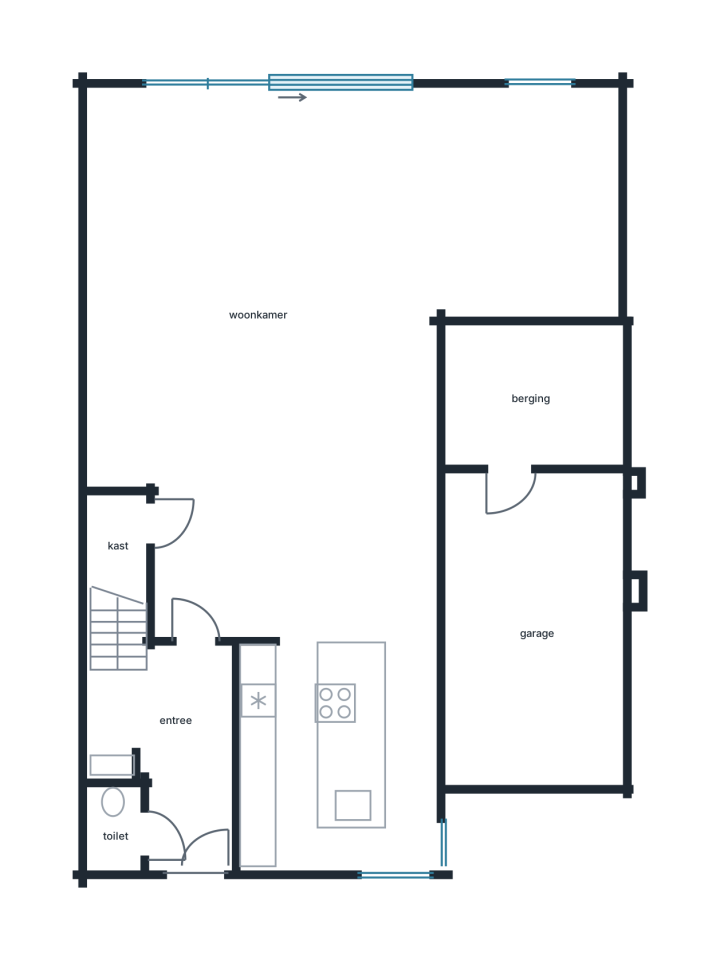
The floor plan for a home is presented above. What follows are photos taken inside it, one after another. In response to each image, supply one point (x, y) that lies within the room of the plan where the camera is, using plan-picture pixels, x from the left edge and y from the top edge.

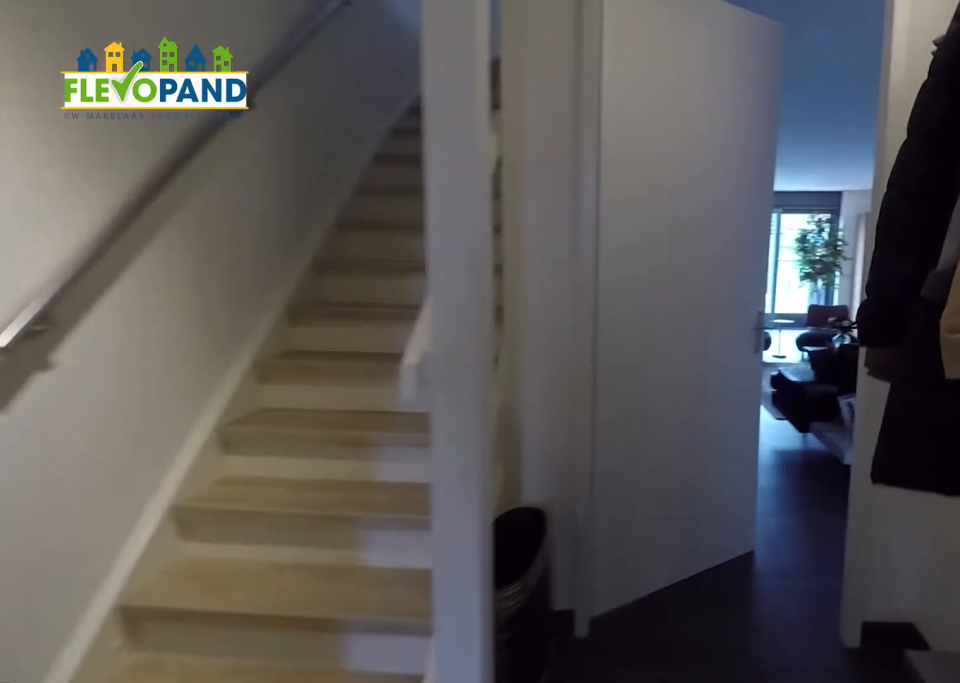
(177, 746)
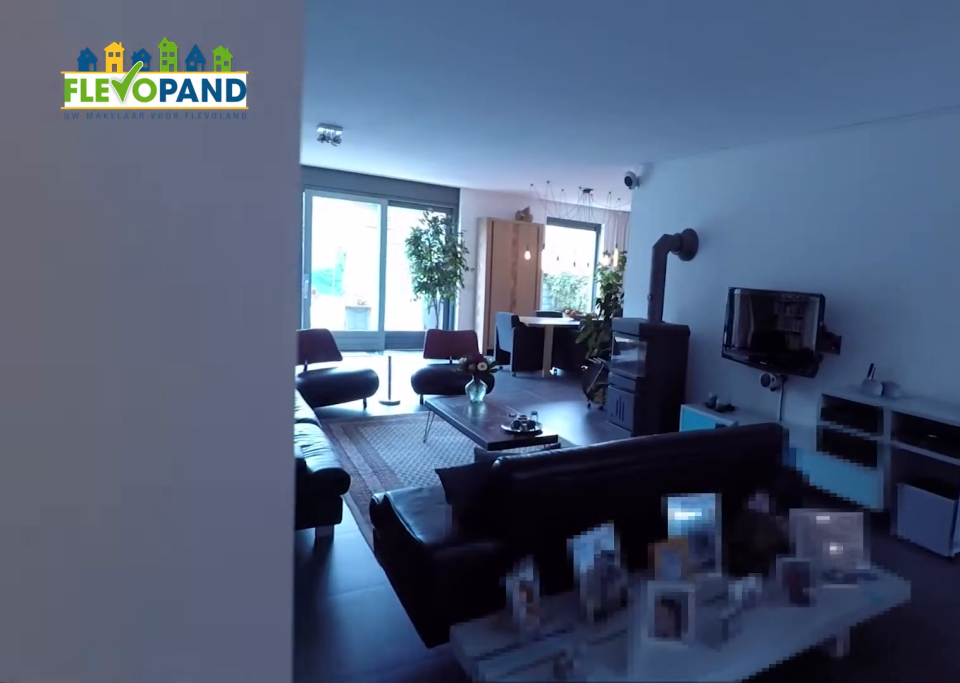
(318, 291)
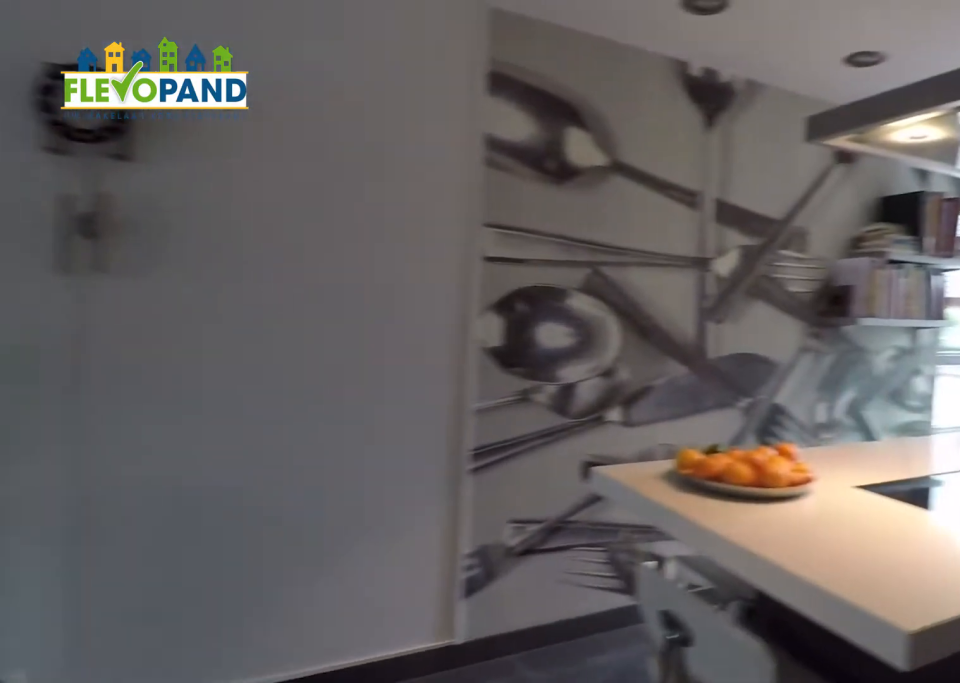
(318, 291)
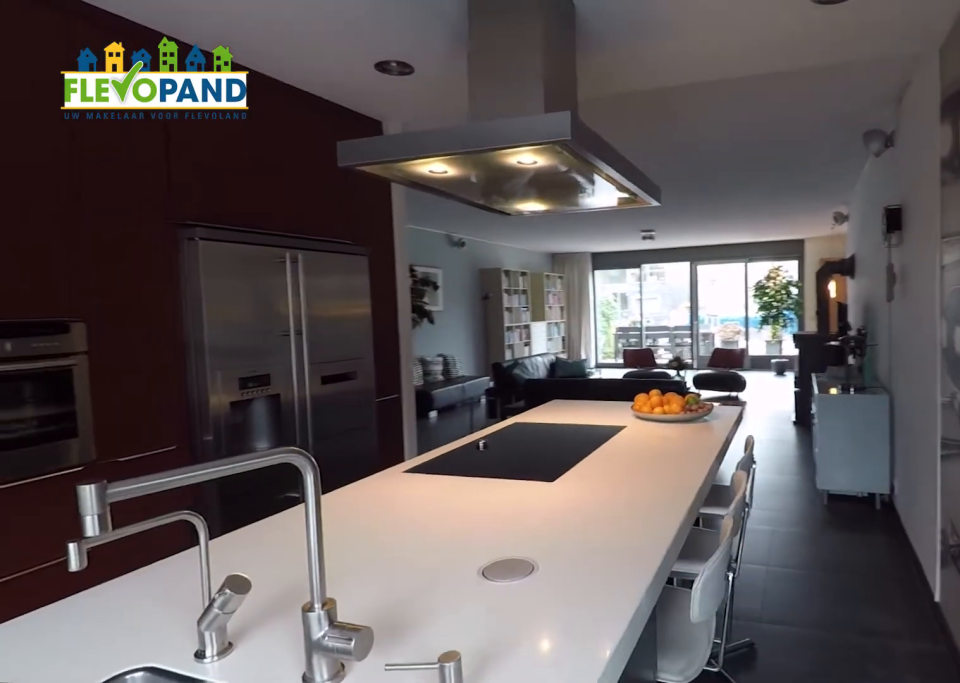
(337, 754)
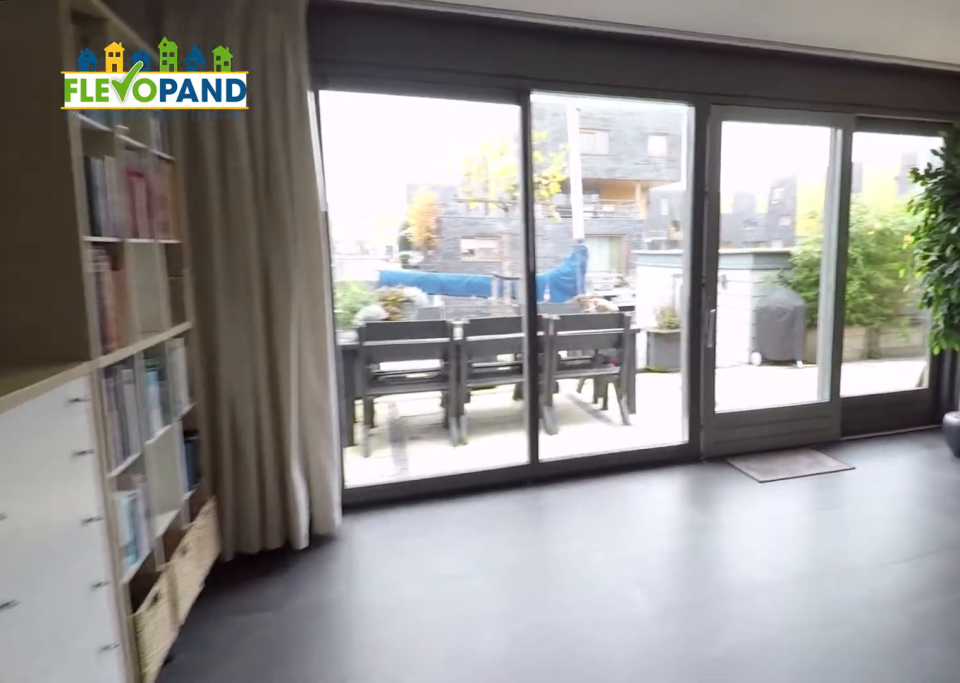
(318, 291)
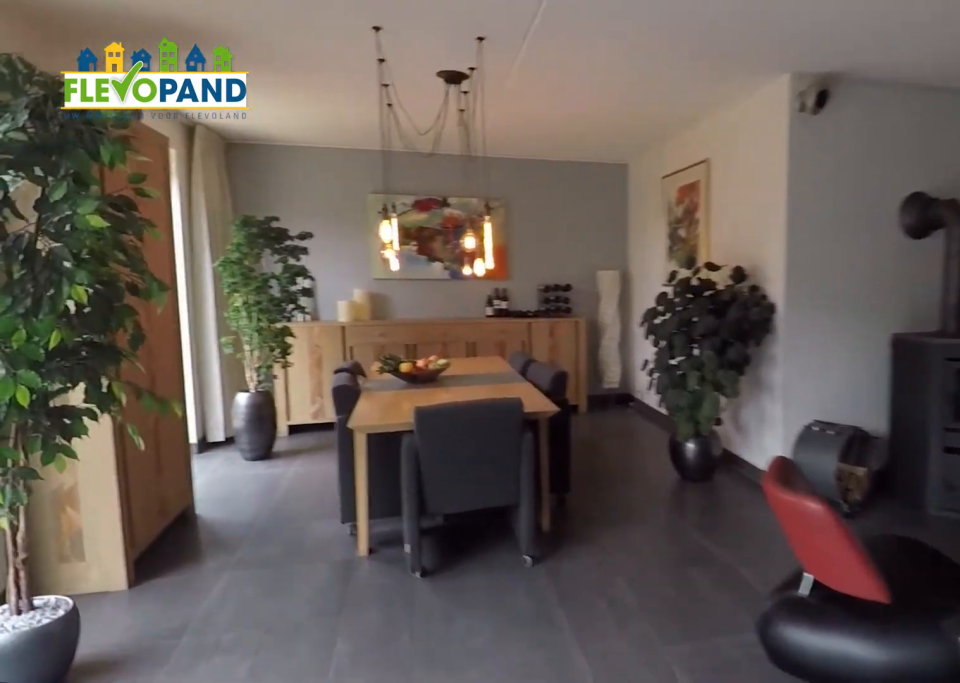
(318, 291)
